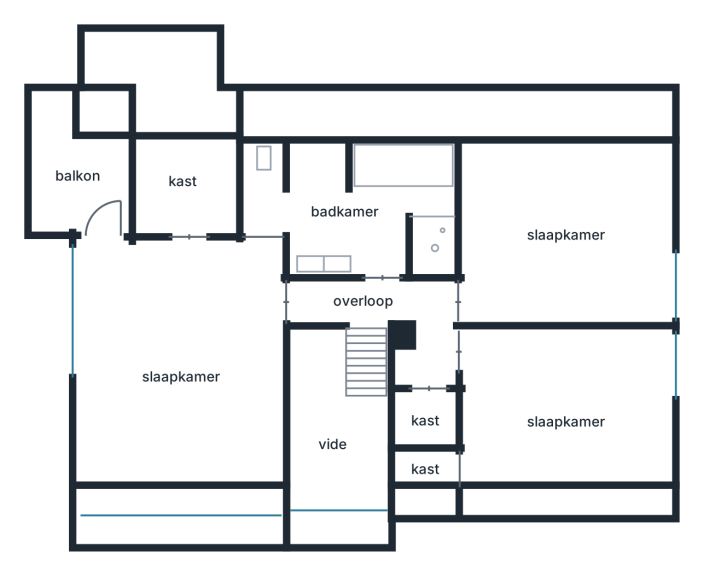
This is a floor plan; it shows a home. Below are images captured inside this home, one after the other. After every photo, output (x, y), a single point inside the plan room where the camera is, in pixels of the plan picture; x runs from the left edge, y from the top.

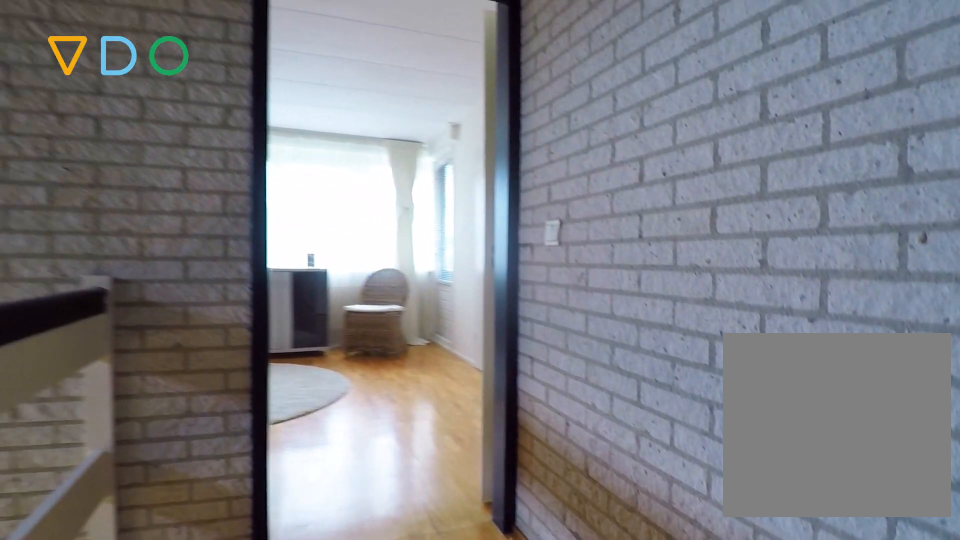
(389, 321)
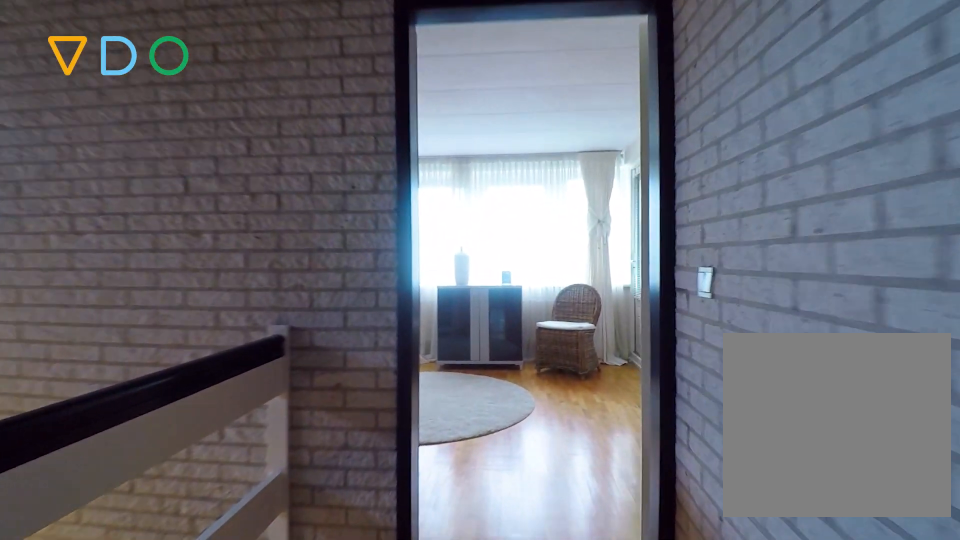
(389, 321)
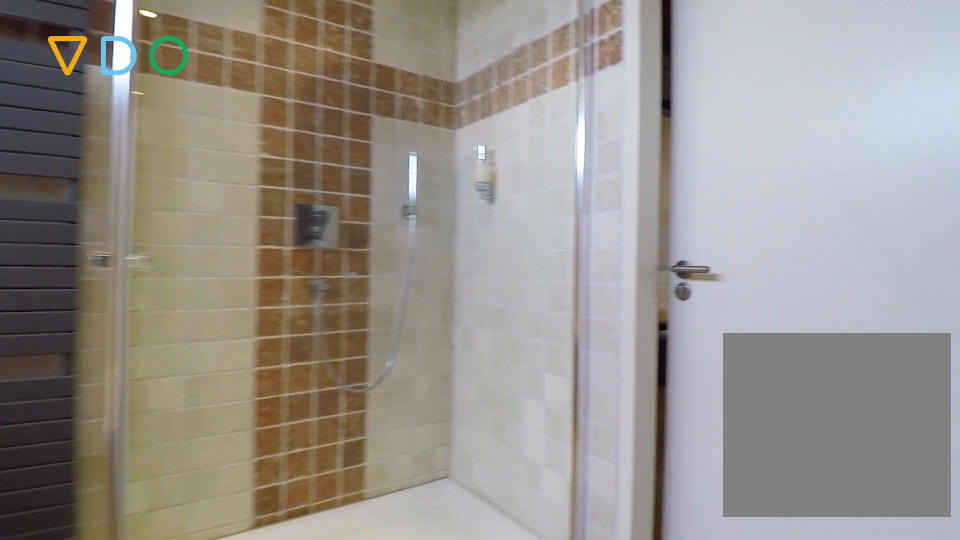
(350, 209)
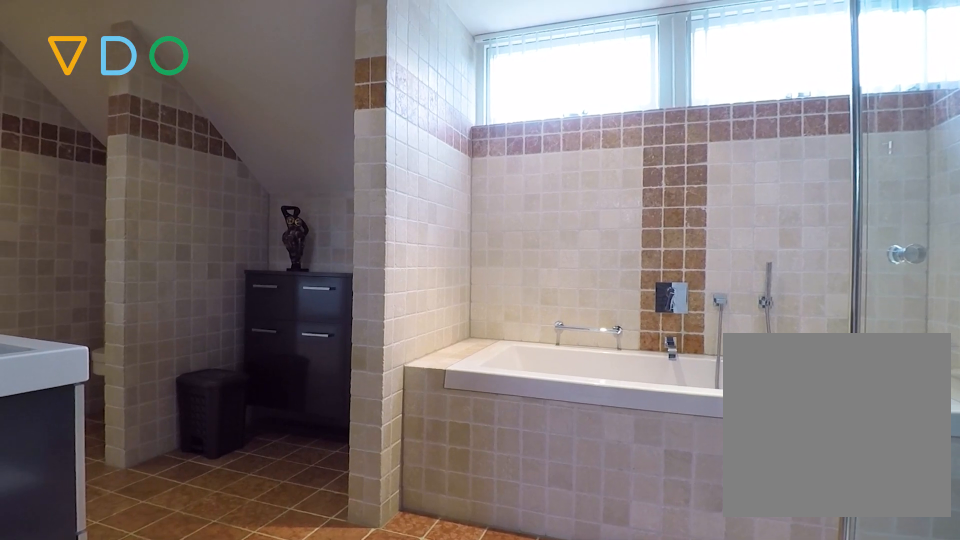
(350, 209)
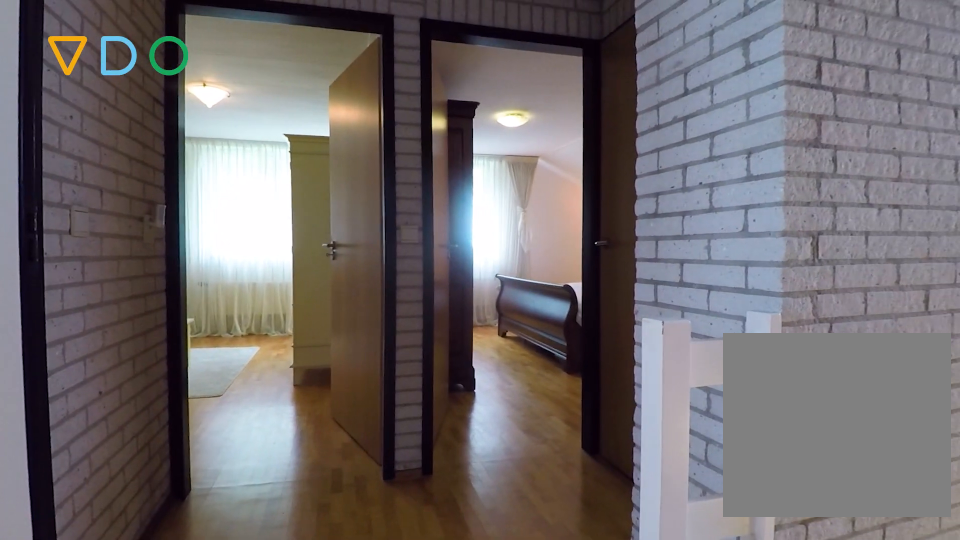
(389, 321)
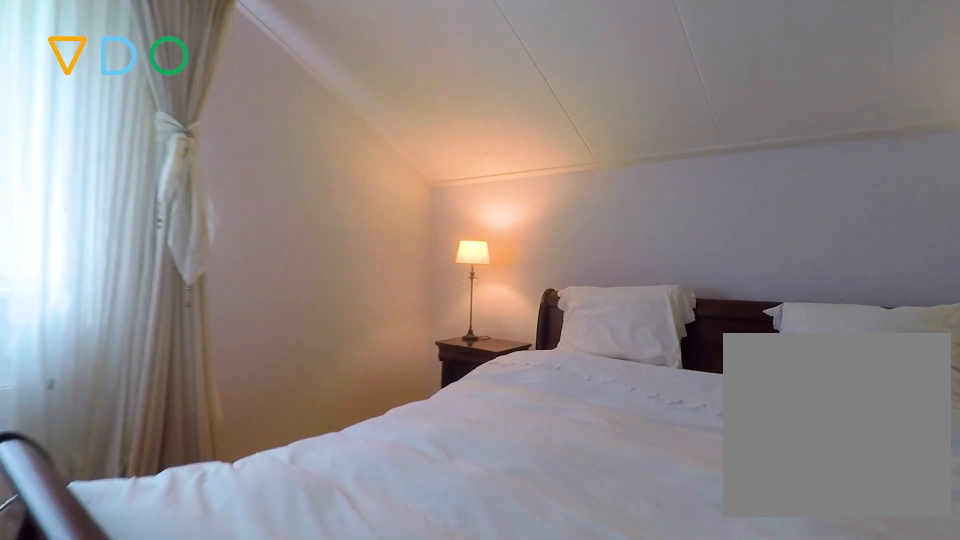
(566, 407)
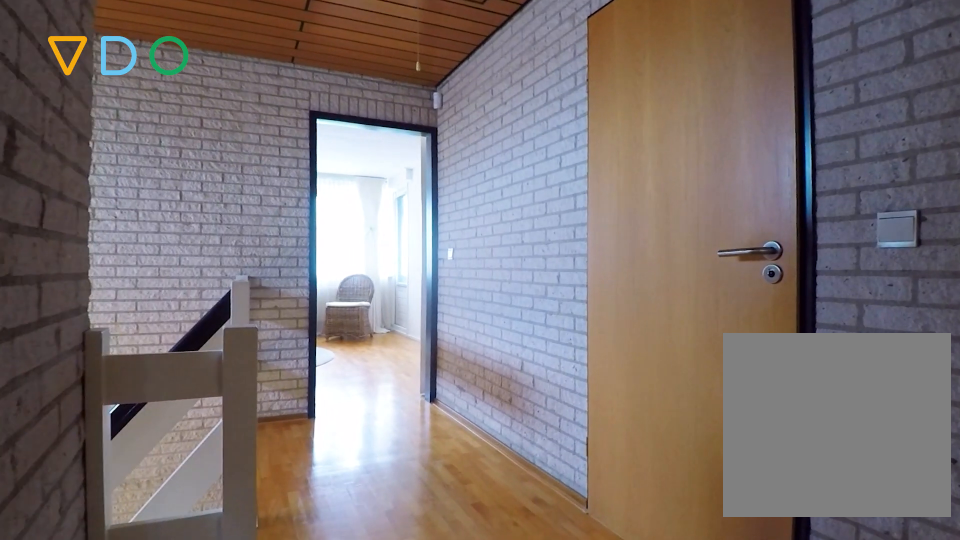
(389, 320)
